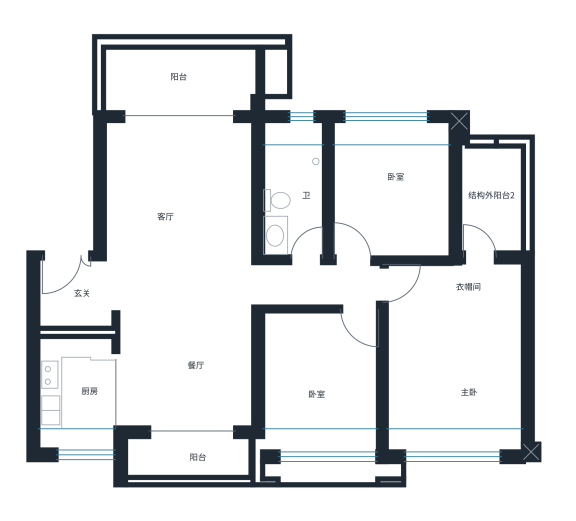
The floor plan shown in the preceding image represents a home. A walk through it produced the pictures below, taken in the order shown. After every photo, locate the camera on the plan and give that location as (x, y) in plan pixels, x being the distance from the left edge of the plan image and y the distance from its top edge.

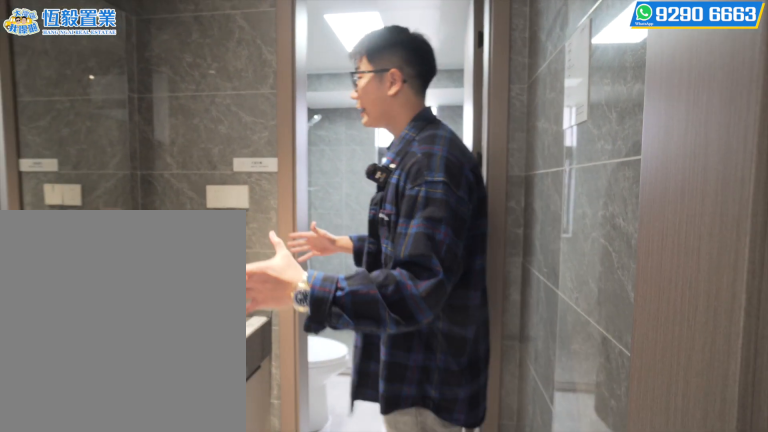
(304, 228)
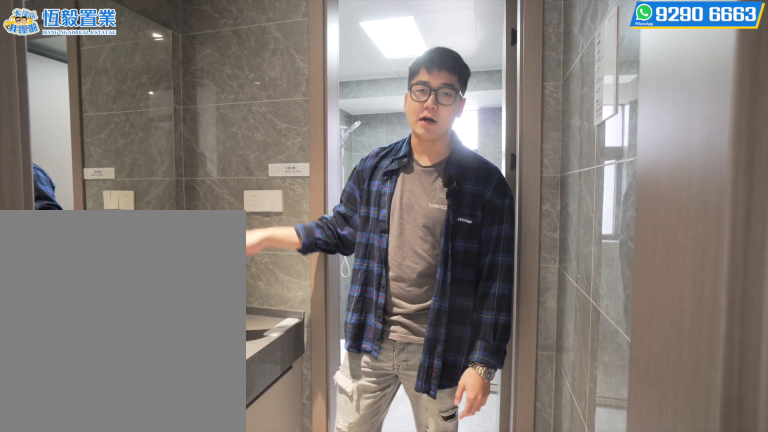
(303, 227)
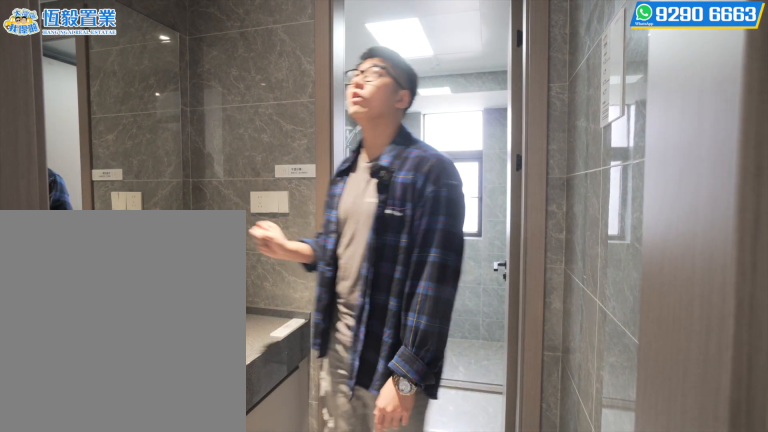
(303, 227)
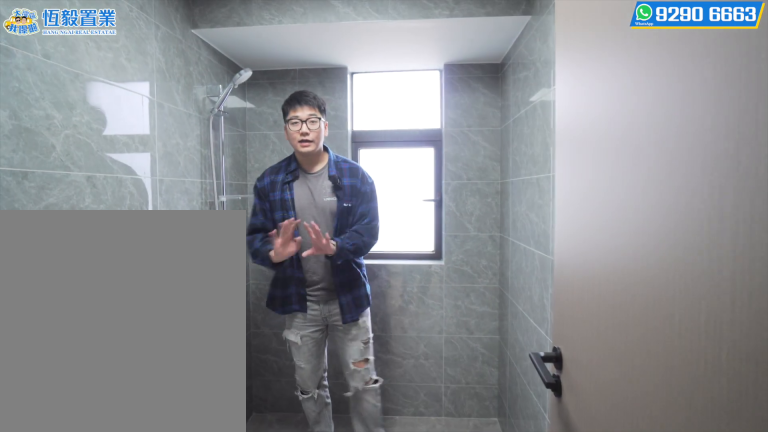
(303, 141)
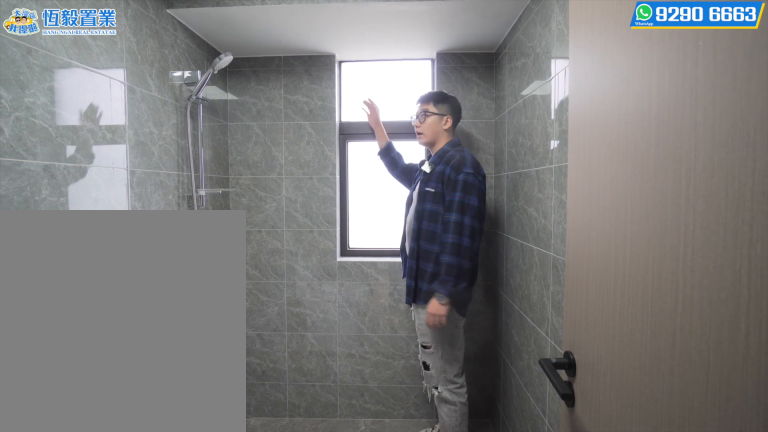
(303, 140)
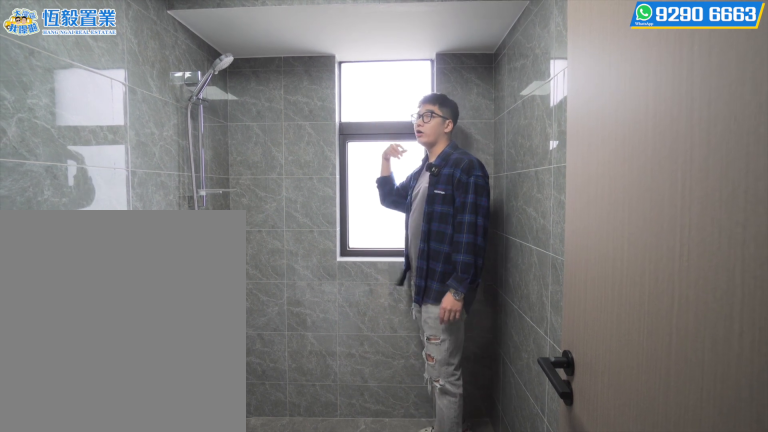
(303, 140)
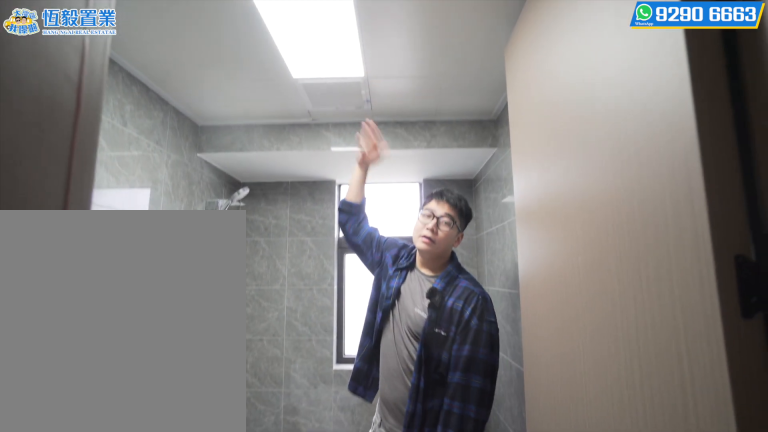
(306, 157)
